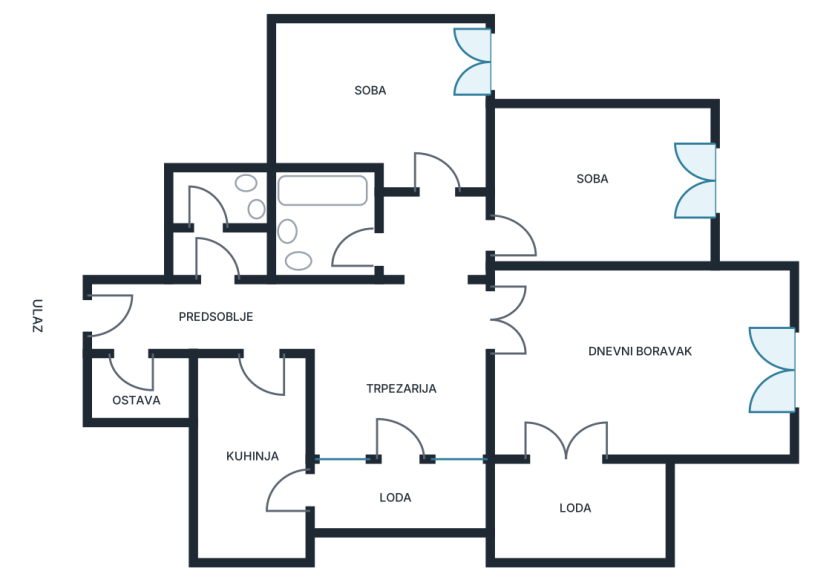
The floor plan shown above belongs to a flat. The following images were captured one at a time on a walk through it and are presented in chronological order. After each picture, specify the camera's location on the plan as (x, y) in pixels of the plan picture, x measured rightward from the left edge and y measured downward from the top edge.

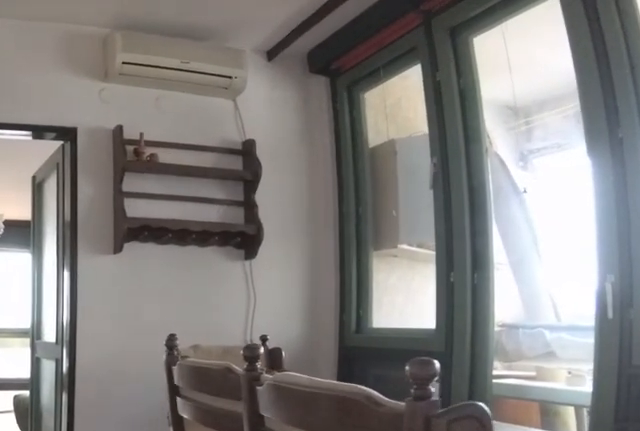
(305, 314)
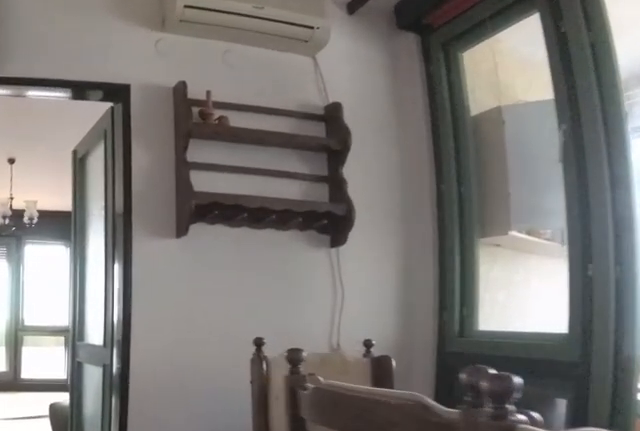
(329, 315)
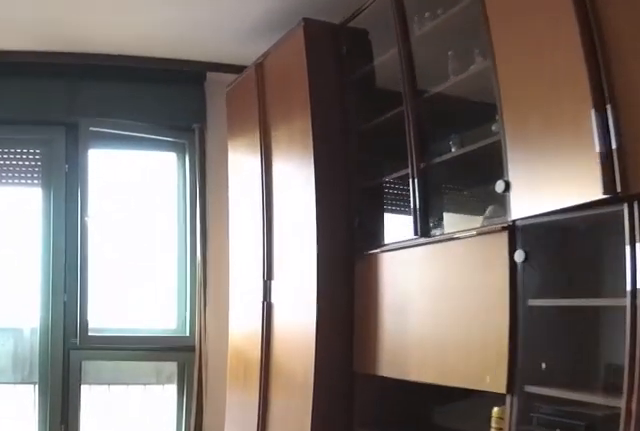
(570, 339)
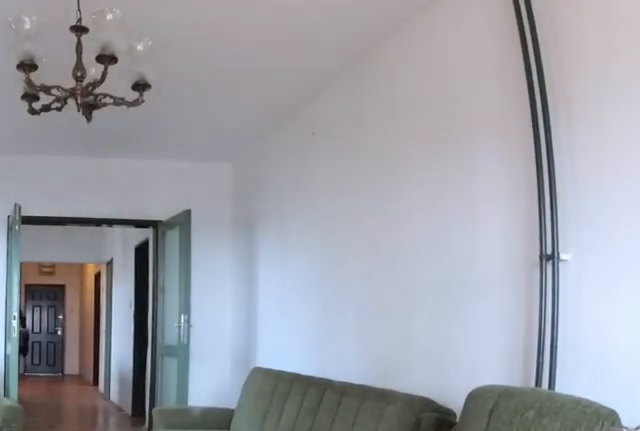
(761, 372)
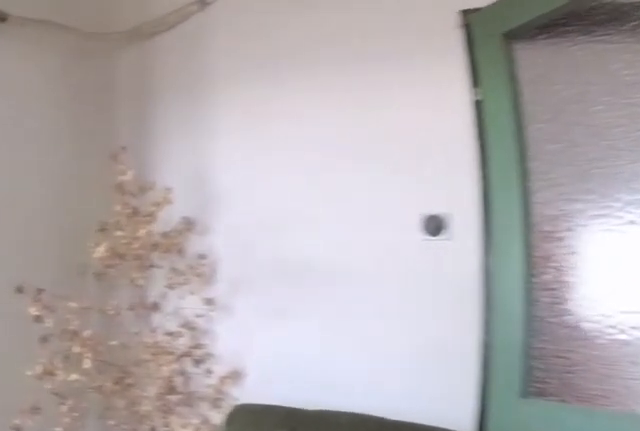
(596, 382)
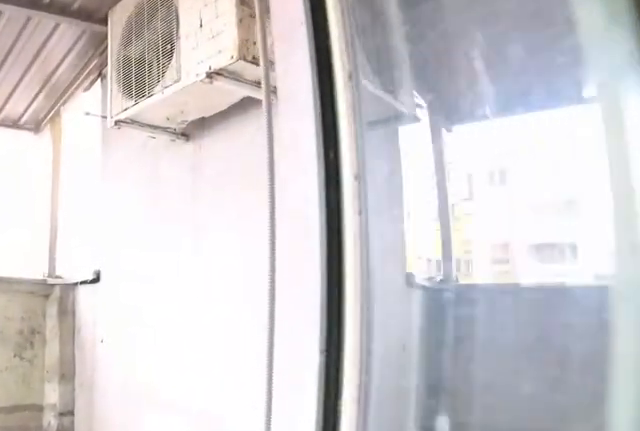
(586, 407)
